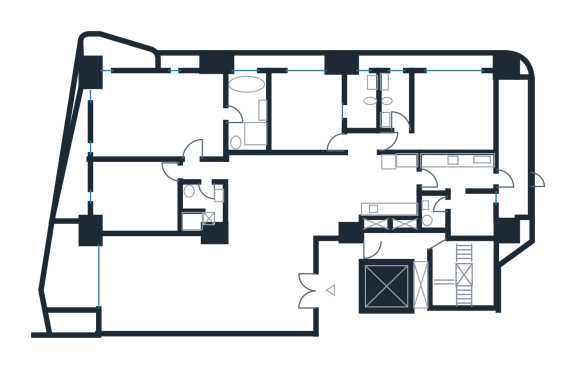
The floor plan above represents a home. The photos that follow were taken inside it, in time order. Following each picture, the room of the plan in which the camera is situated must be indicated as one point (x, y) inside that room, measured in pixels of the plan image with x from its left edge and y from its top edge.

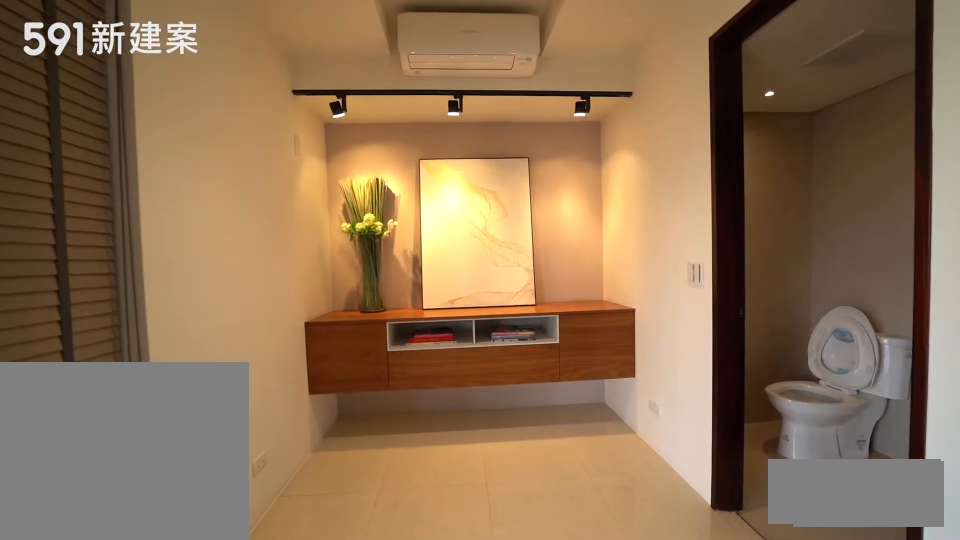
(475, 219)
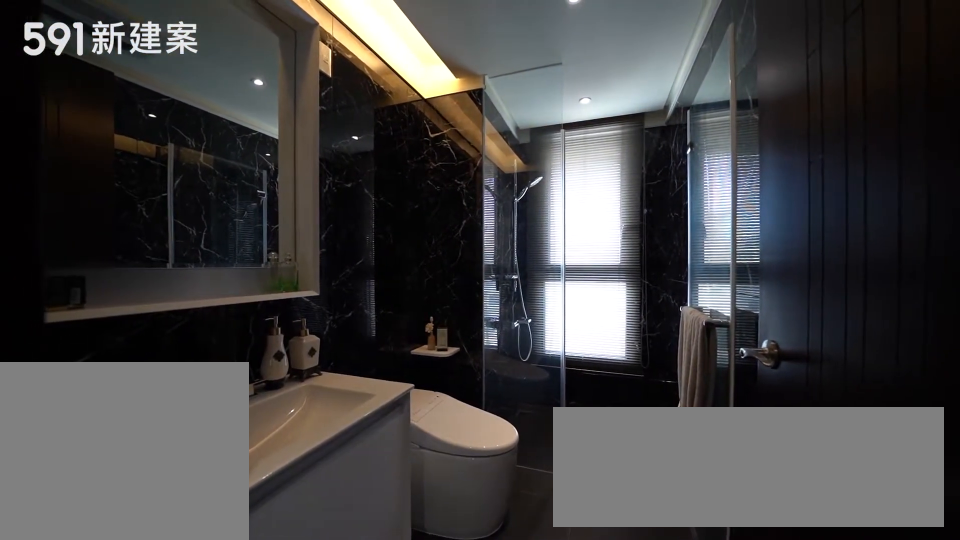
(397, 97)
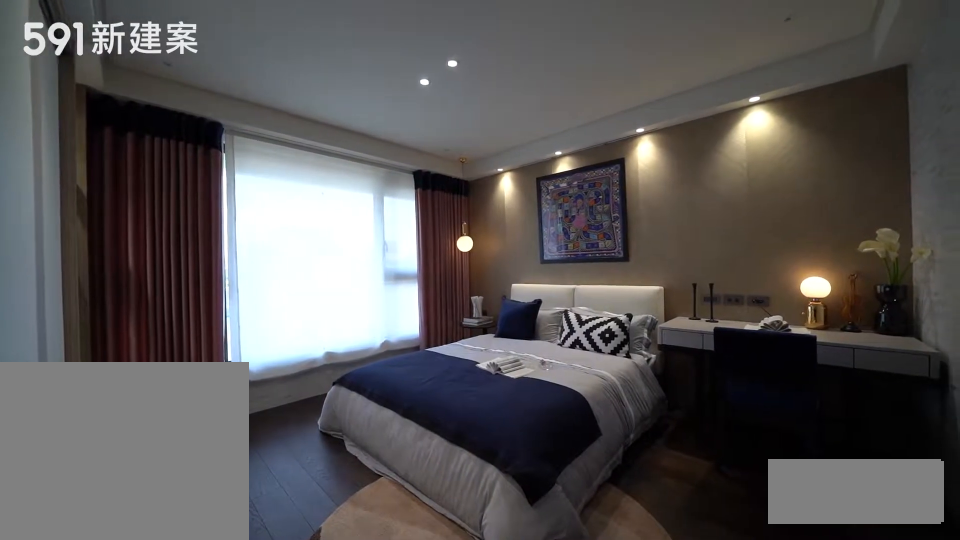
(449, 113)
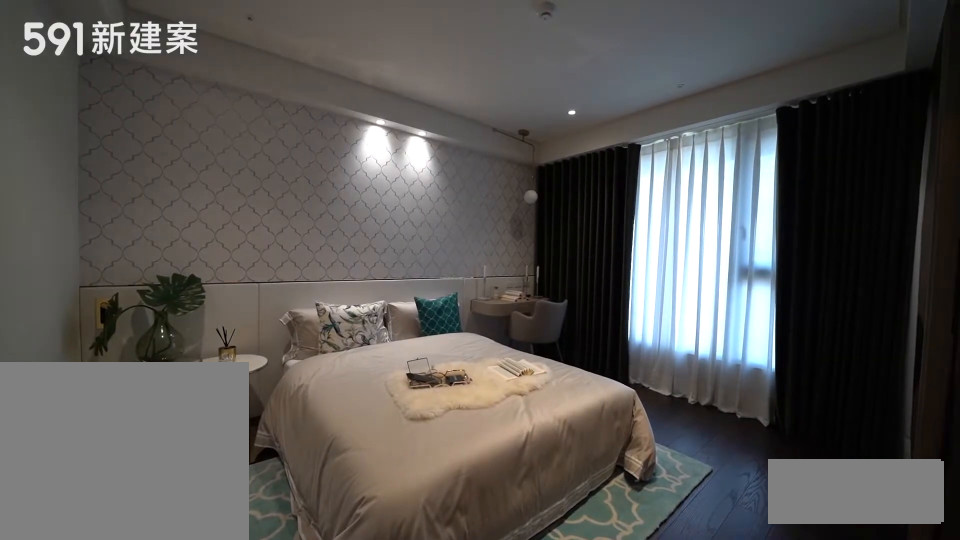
(305, 110)
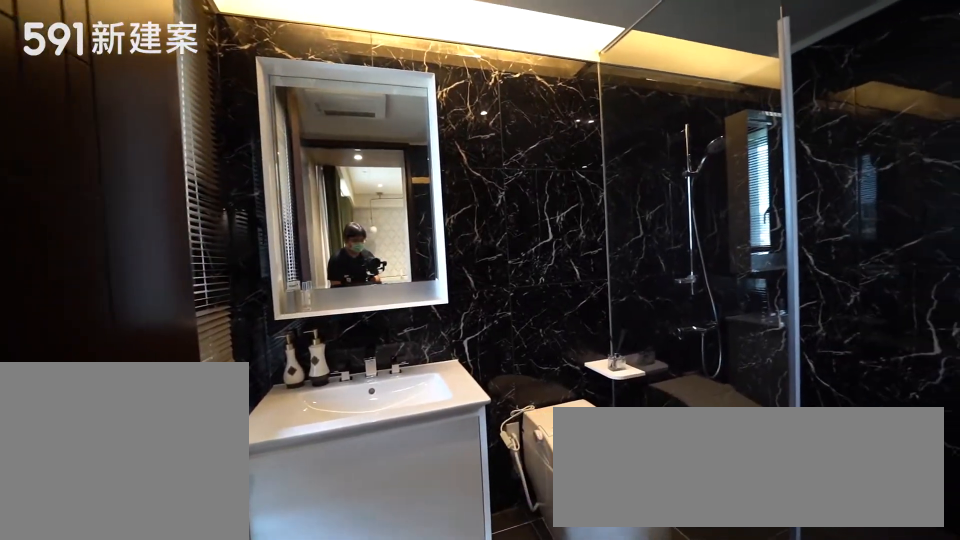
(362, 107)
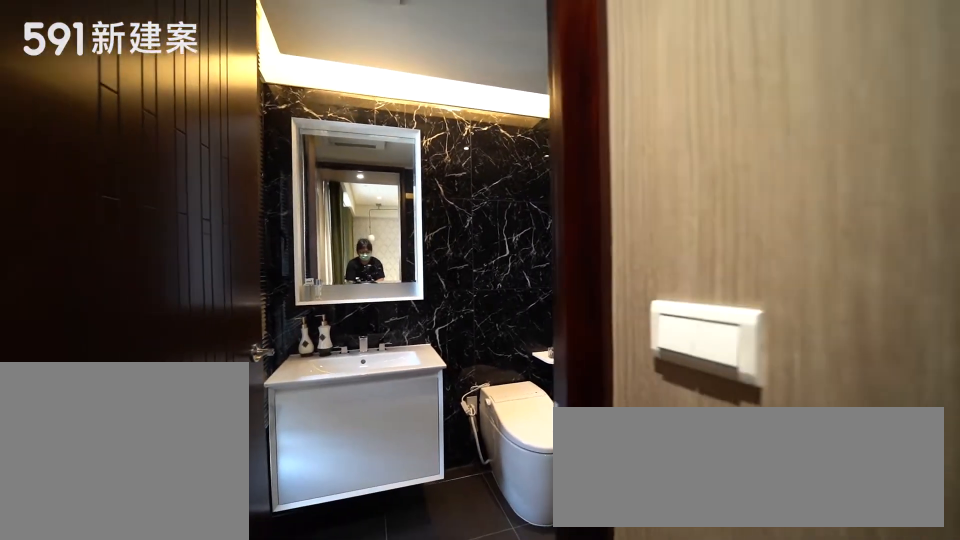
(362, 107)
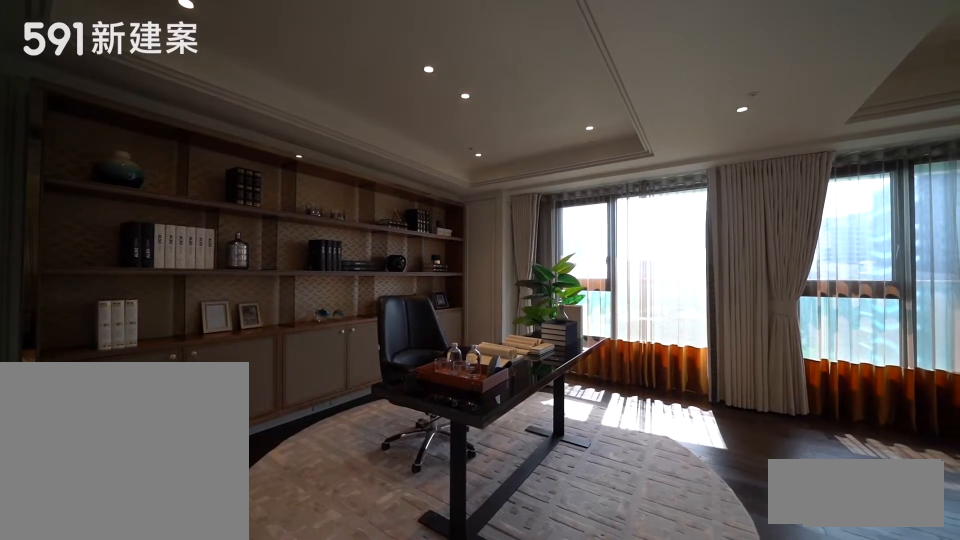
(137, 151)
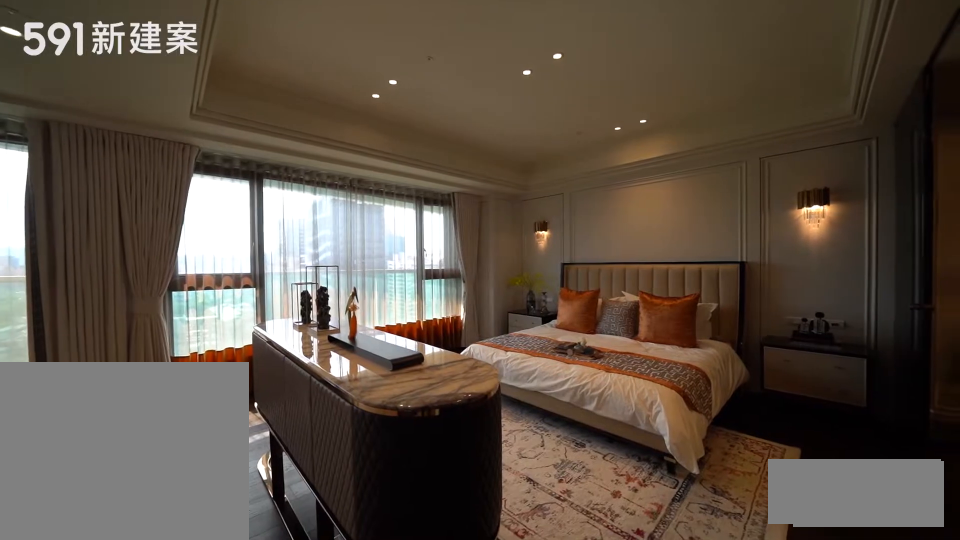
(137, 151)
